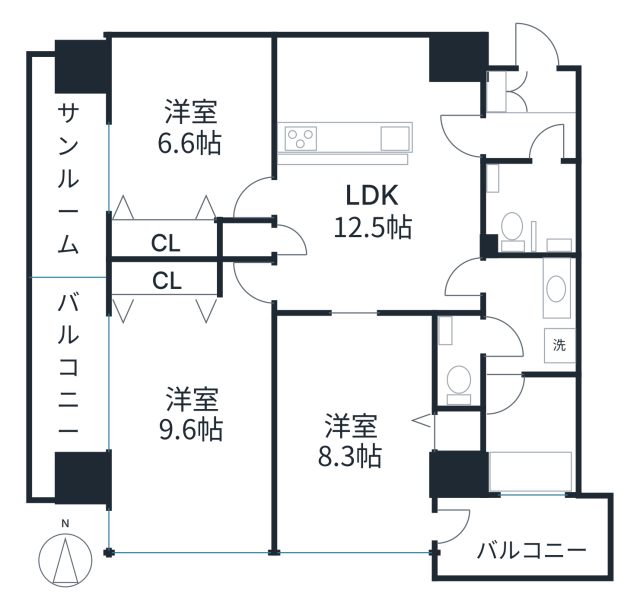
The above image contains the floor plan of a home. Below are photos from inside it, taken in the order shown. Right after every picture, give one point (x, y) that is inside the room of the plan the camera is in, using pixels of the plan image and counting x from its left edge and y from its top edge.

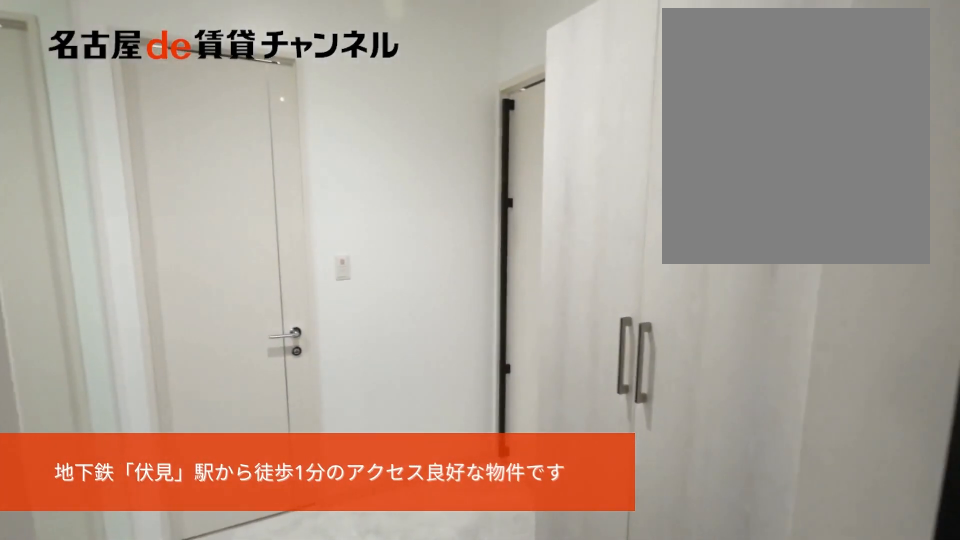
(533, 89)
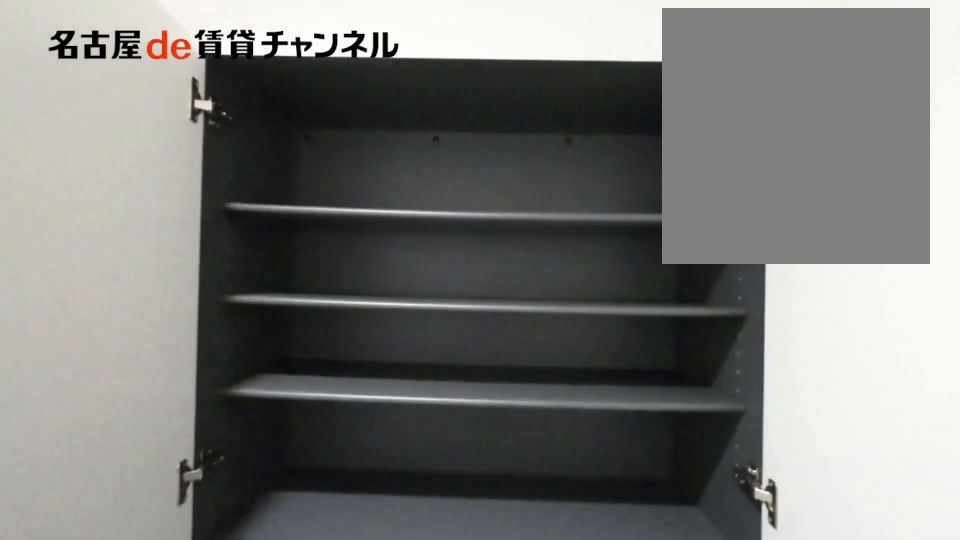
(533, 89)
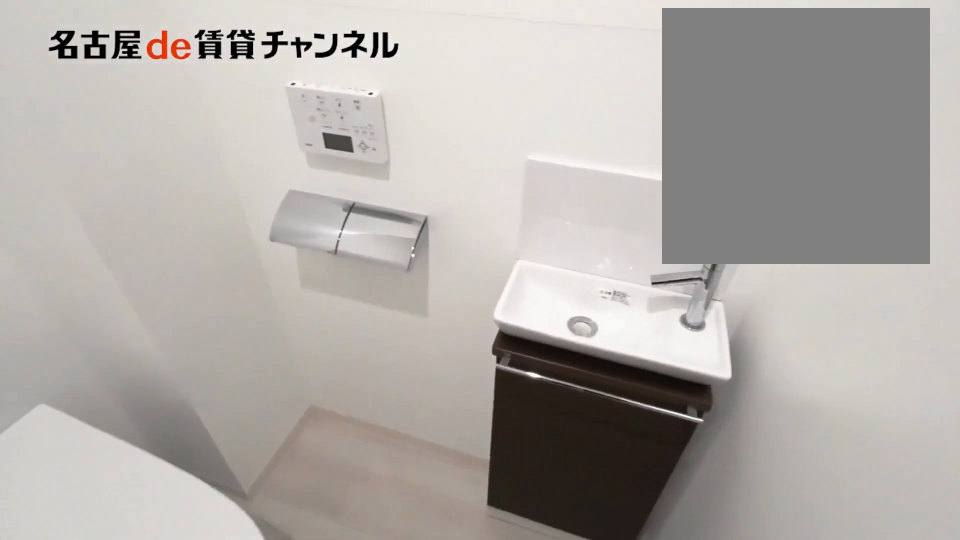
(531, 204)
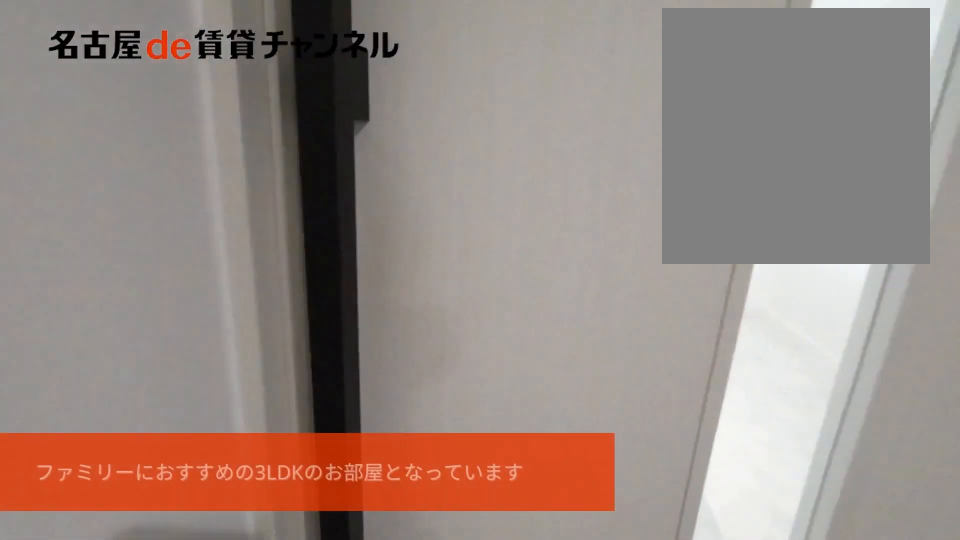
(527, 133)
